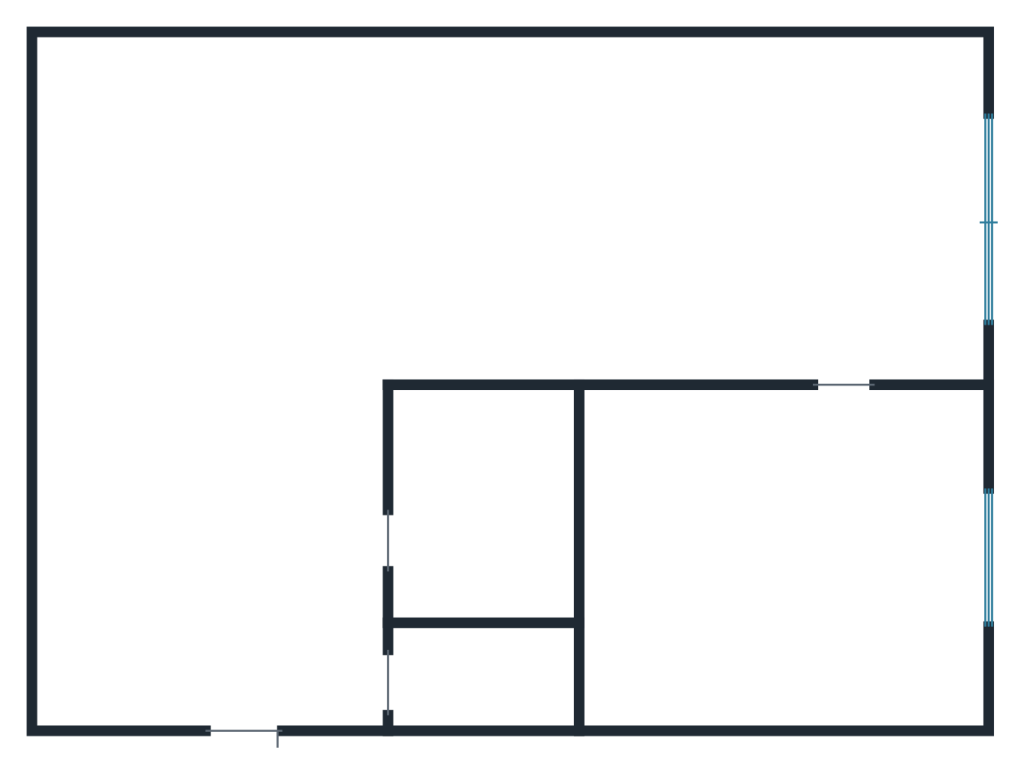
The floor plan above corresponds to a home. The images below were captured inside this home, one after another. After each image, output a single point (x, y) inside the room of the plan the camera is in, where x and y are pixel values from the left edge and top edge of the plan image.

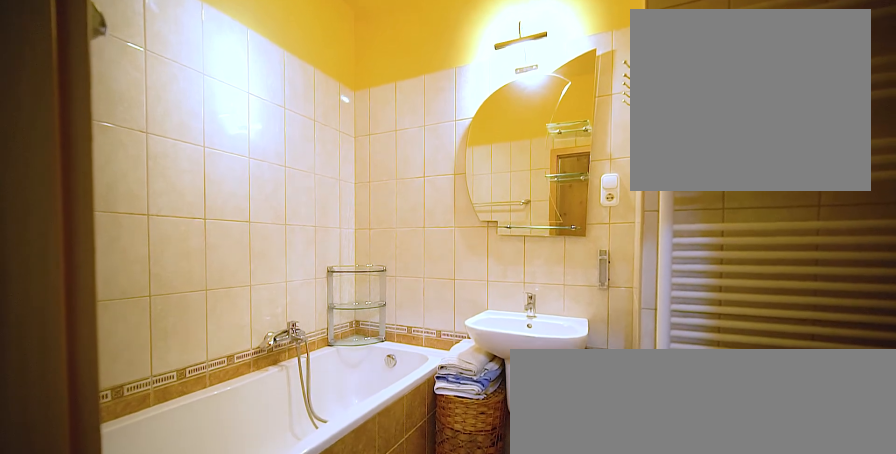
(478, 515)
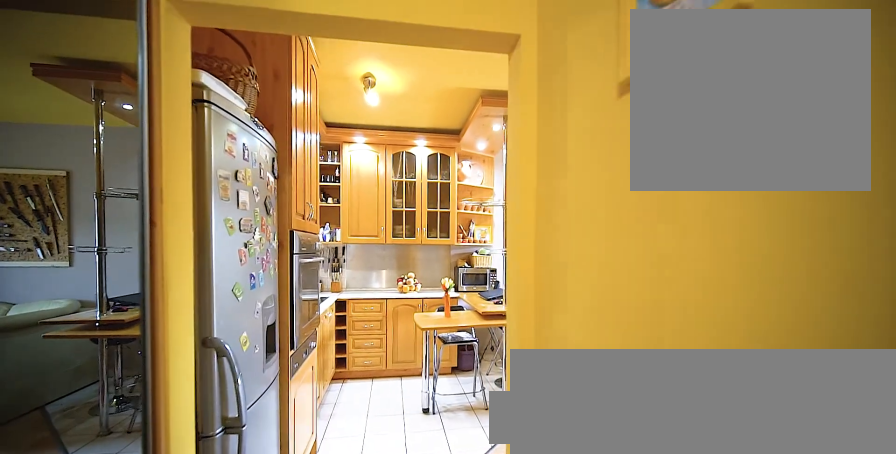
(218, 538)
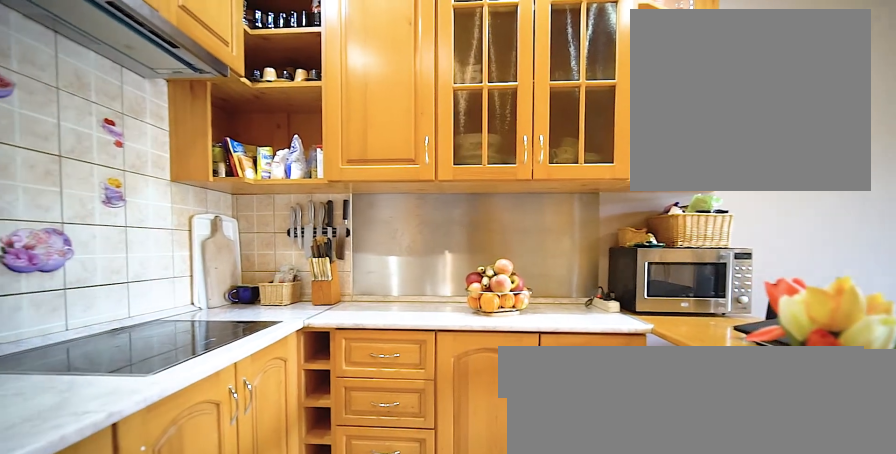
(454, 229)
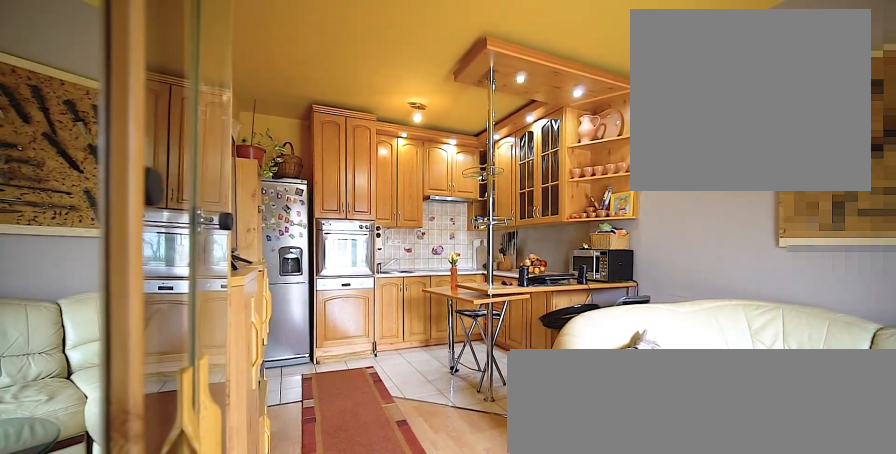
(454, 230)
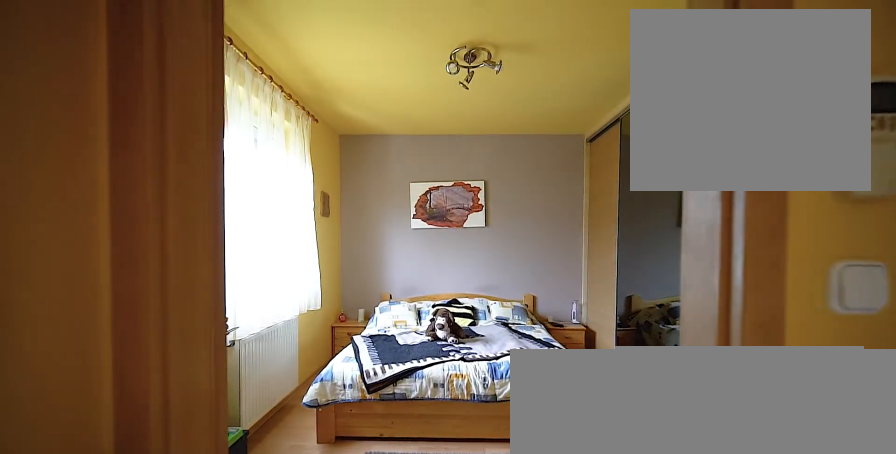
(779, 560)
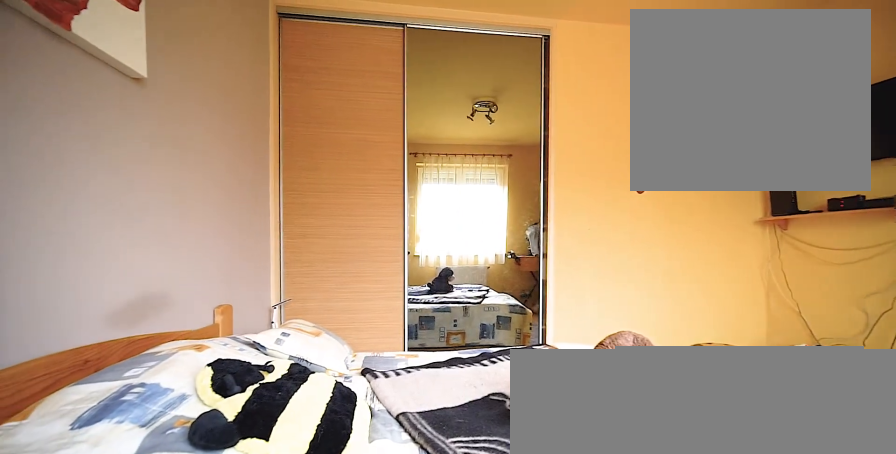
(778, 560)
